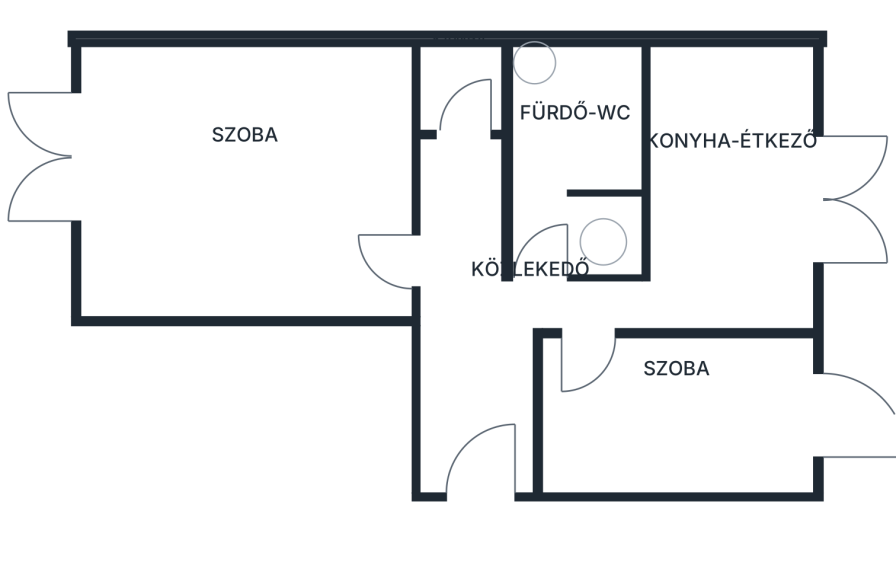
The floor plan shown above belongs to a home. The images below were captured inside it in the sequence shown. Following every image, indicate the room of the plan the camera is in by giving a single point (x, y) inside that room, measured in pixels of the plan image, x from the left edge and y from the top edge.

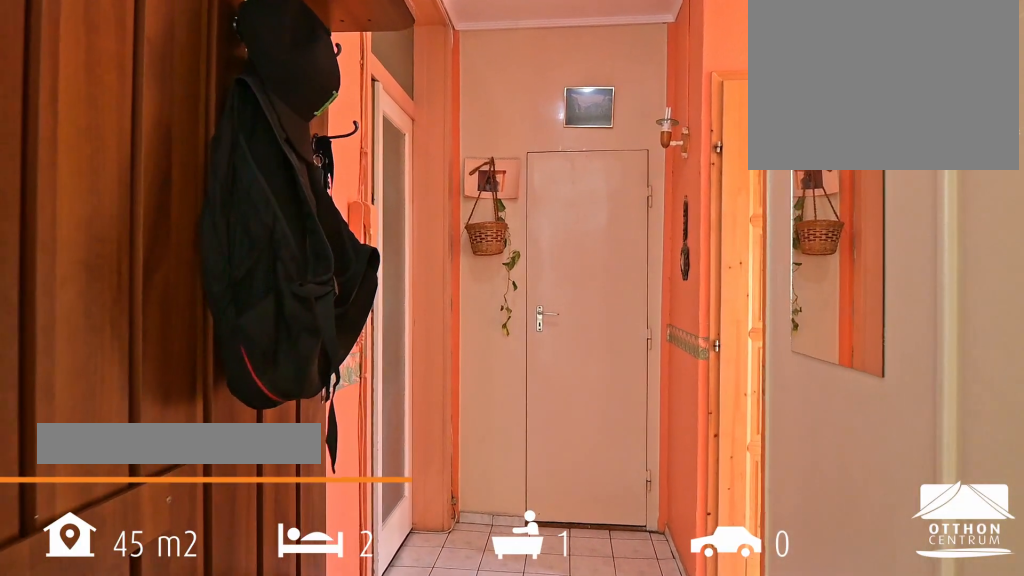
(465, 294)
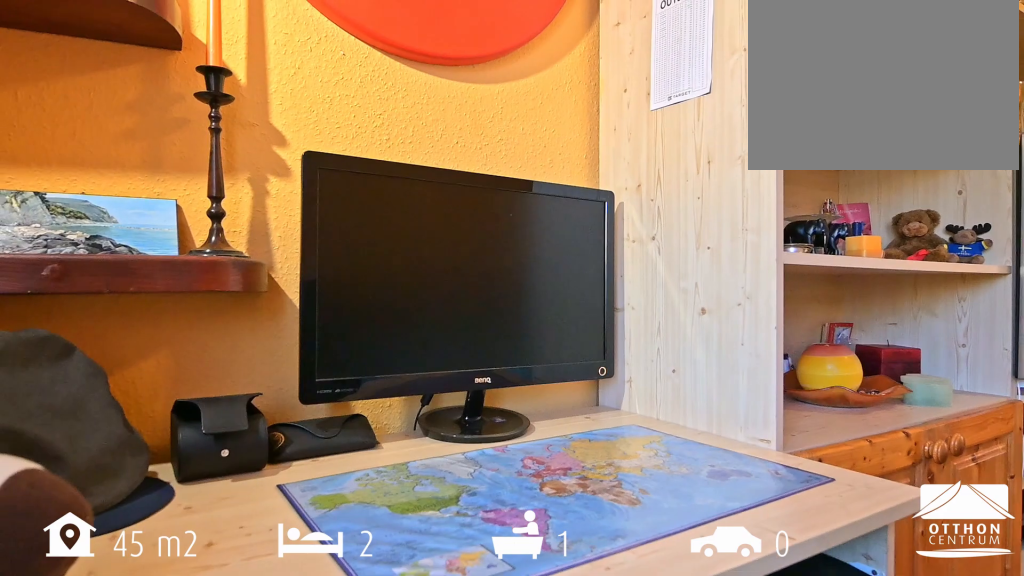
(256, 182)
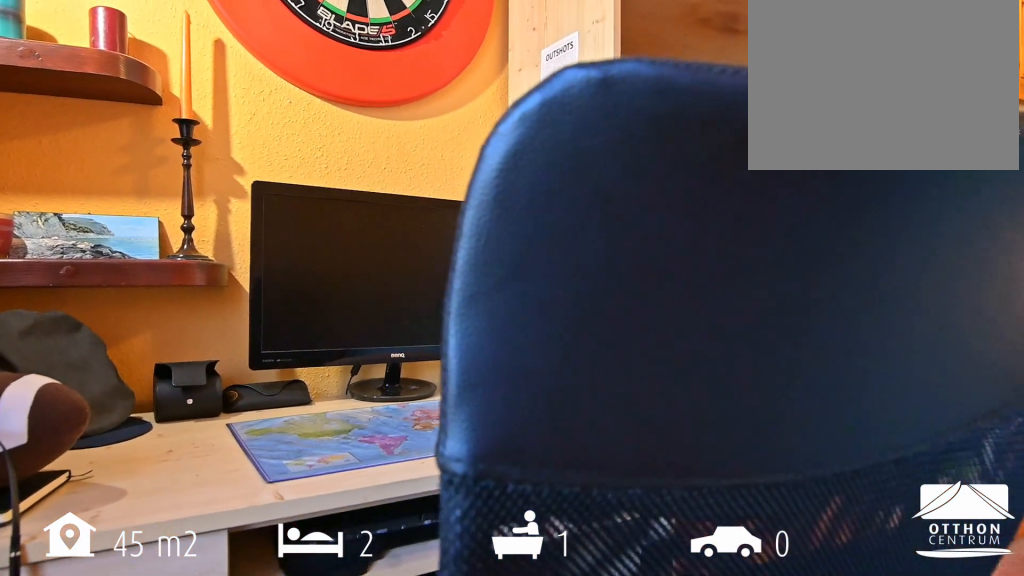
(256, 182)
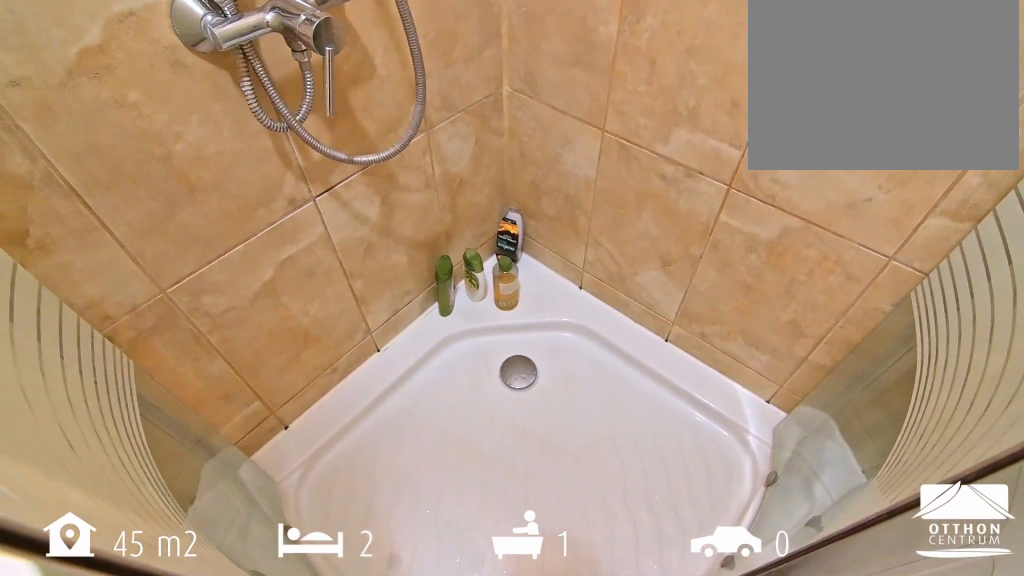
(572, 167)
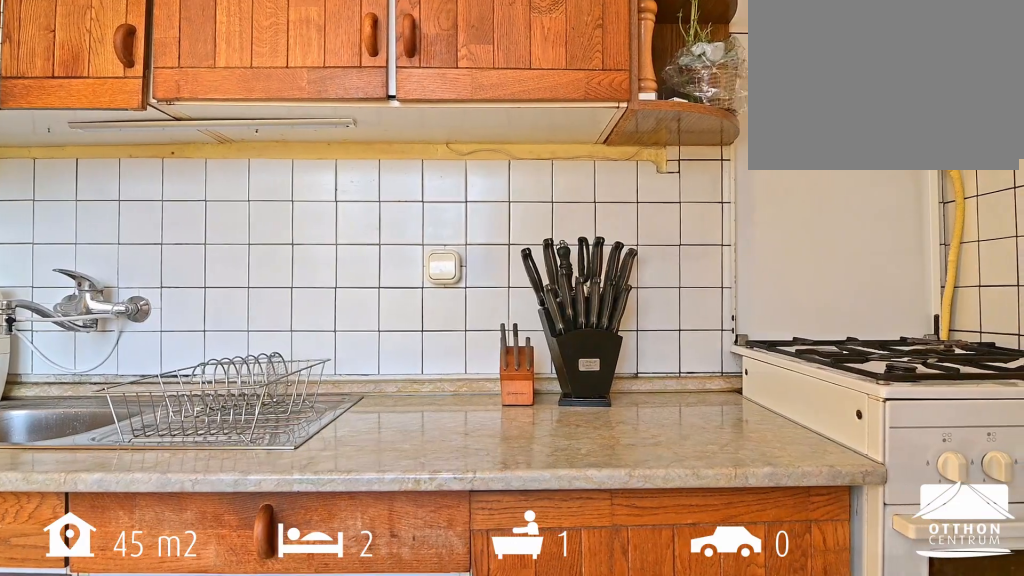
(724, 198)
